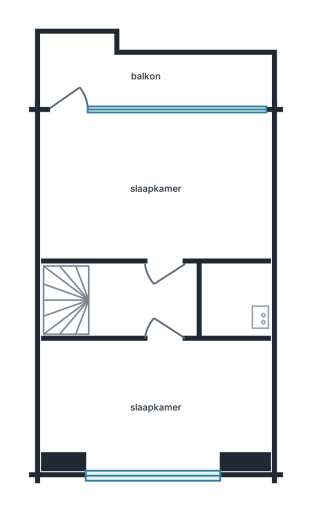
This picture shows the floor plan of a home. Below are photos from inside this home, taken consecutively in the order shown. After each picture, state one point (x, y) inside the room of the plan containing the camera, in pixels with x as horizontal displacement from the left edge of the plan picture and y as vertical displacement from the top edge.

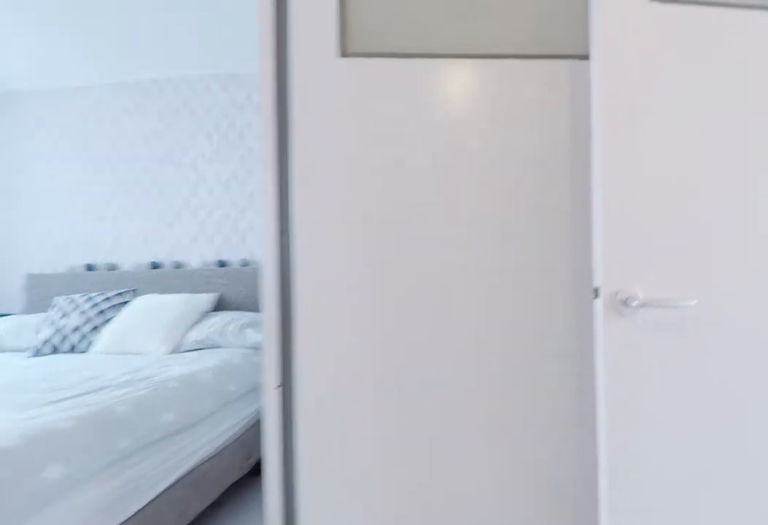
(142, 300)
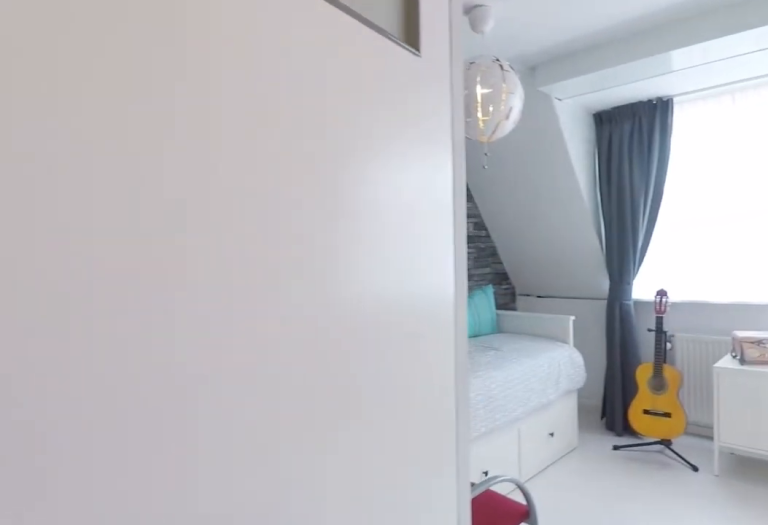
(142, 300)
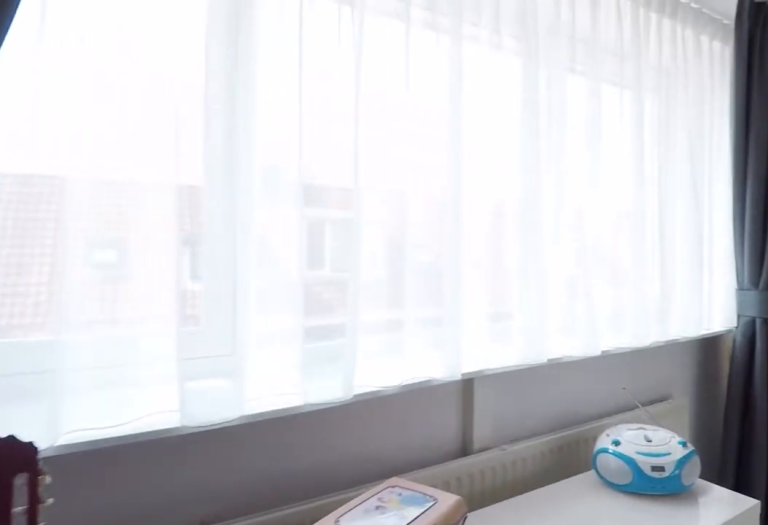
(155, 403)
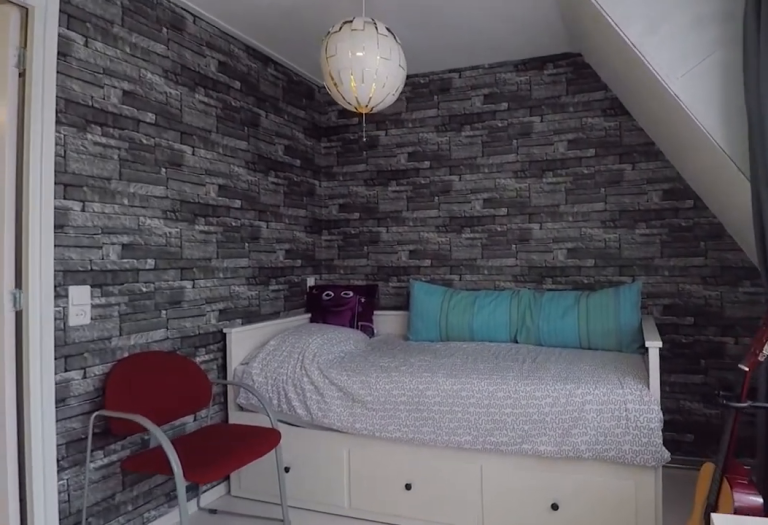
(155, 403)
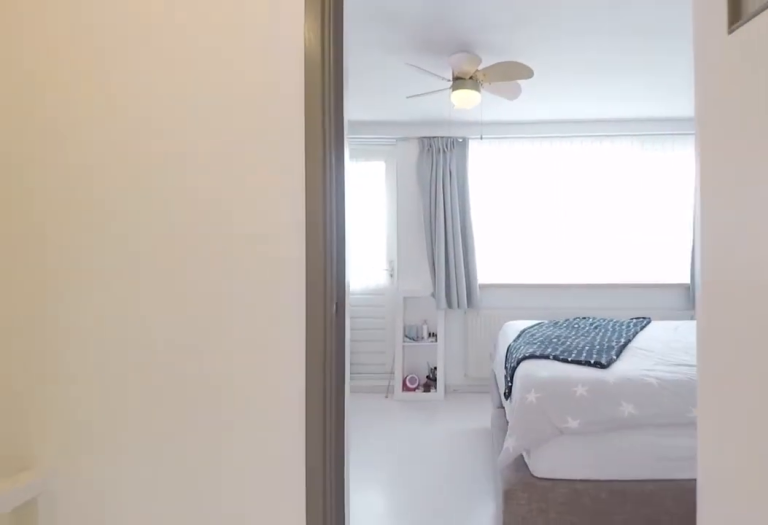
(141, 302)
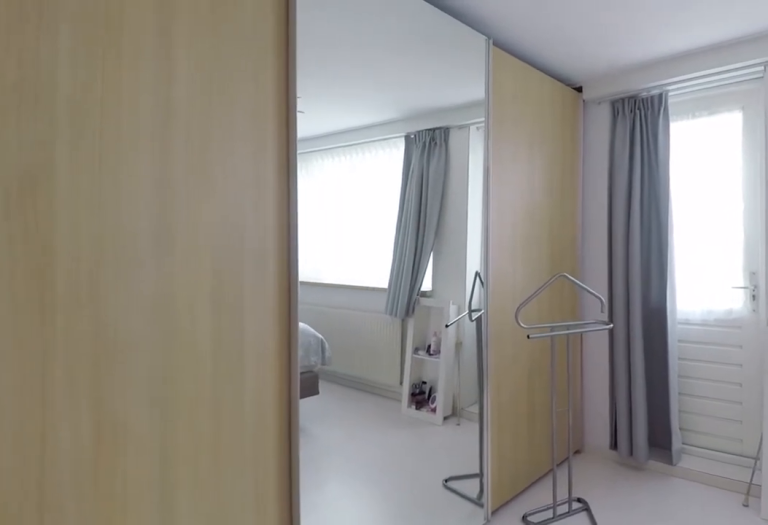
(156, 186)
